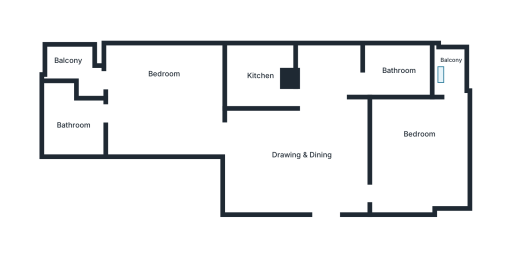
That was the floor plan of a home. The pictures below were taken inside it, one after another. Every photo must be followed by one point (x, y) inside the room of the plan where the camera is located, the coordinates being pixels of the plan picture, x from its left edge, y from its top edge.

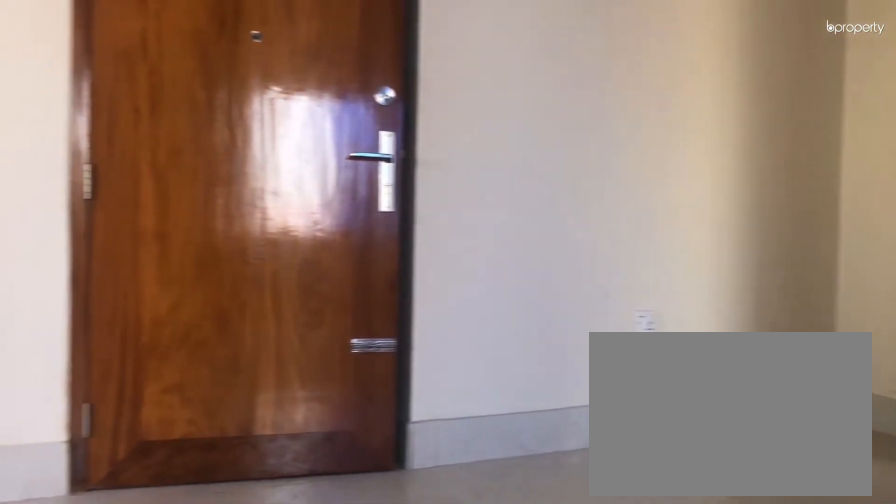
(300, 156)
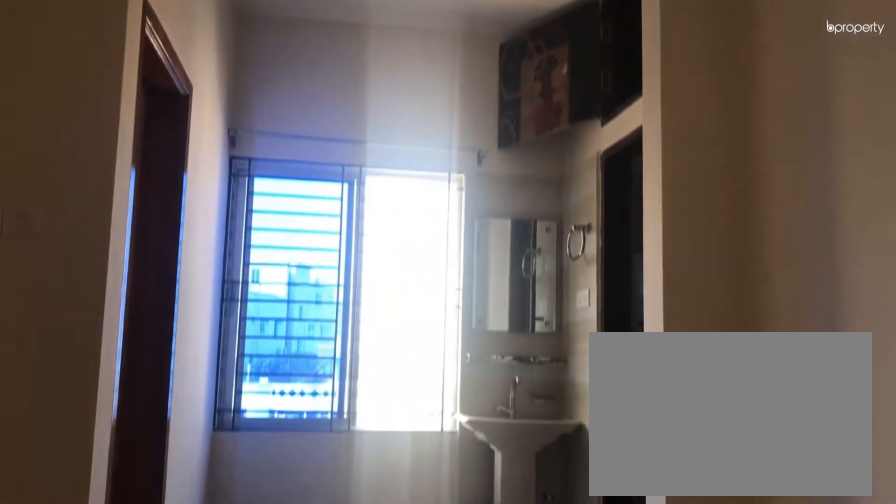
(300, 156)
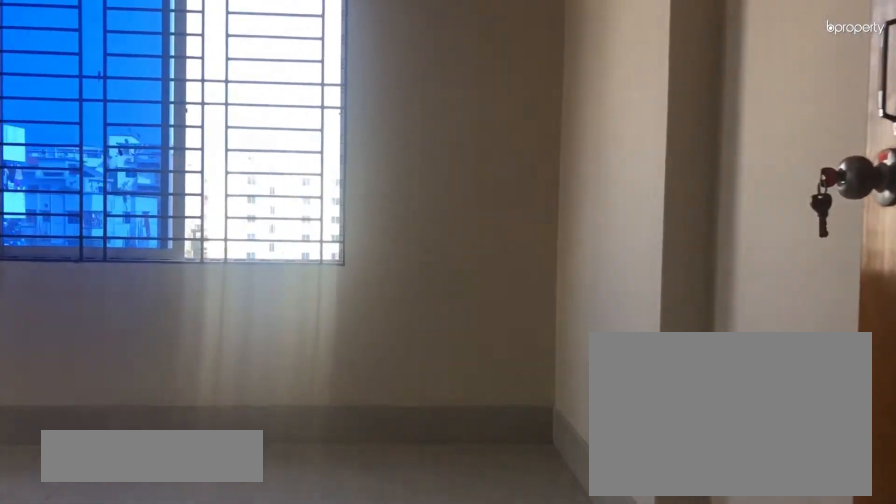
(420, 156)
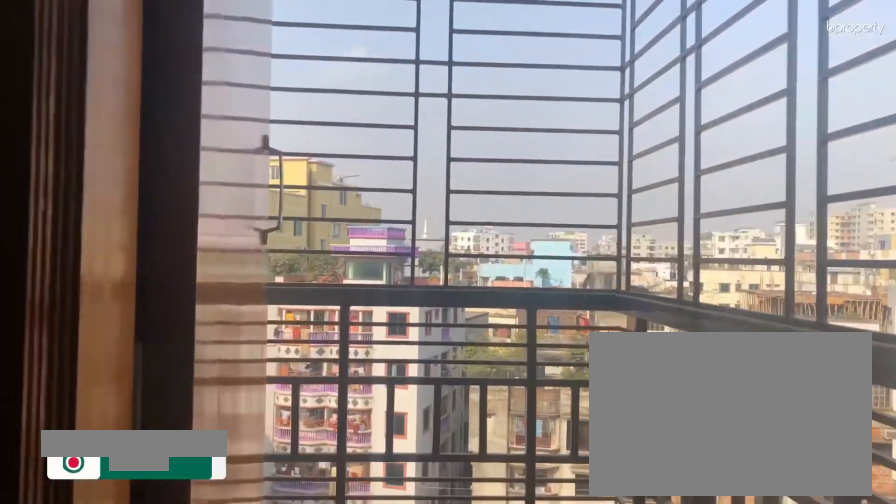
(452, 66)
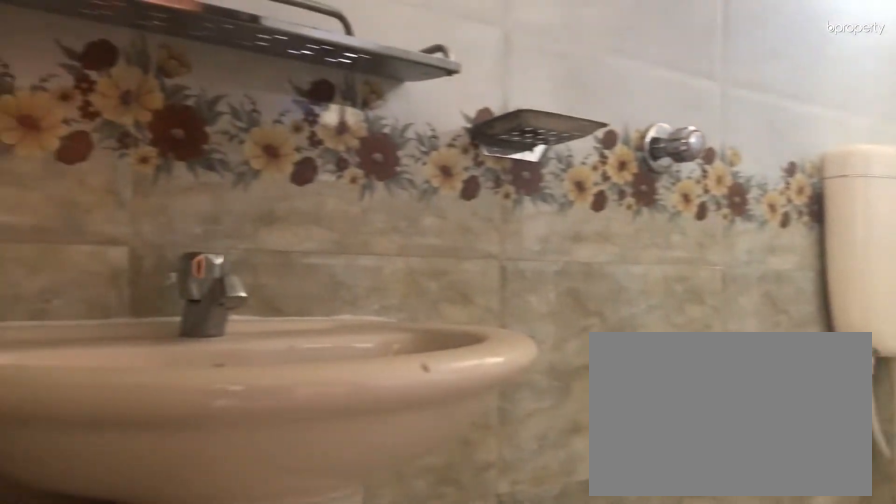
(401, 67)
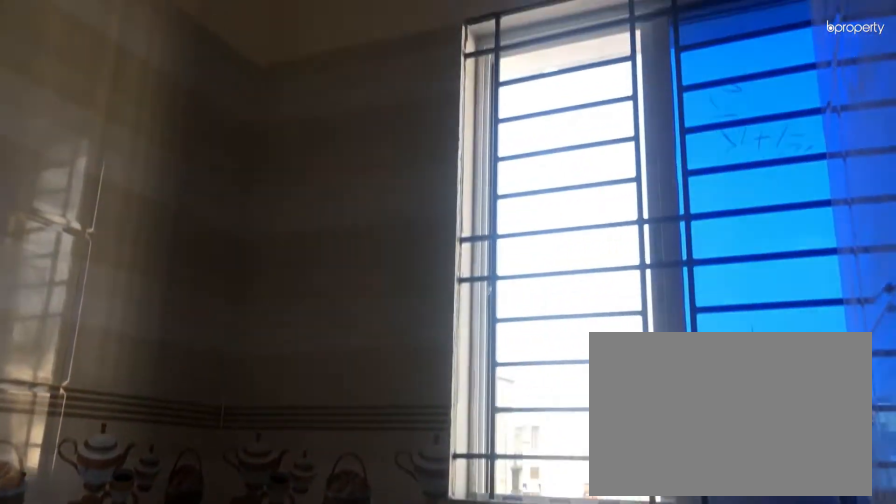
(259, 75)
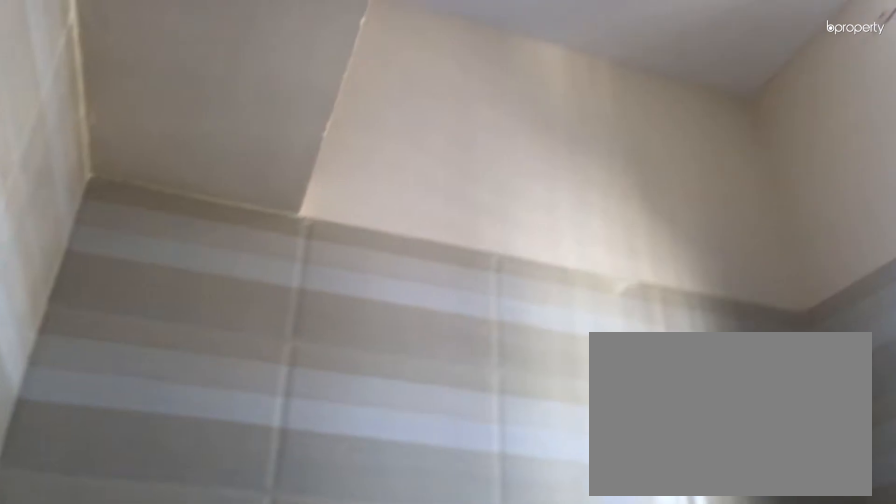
(259, 75)
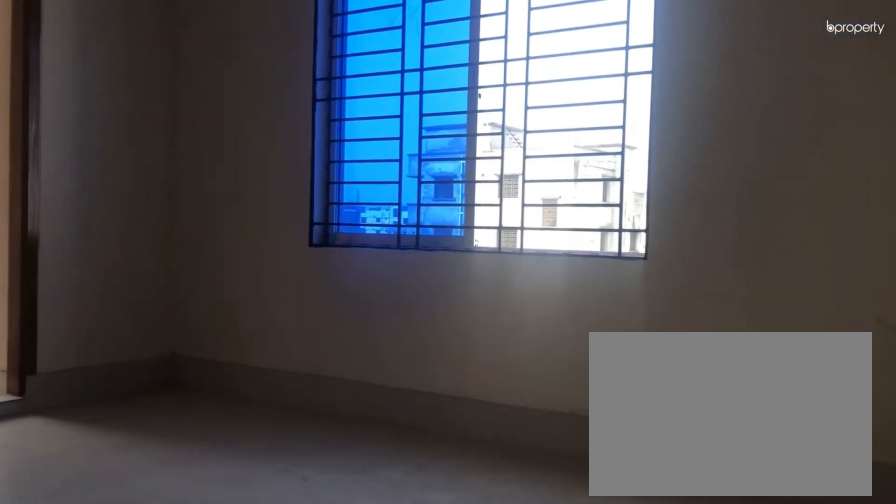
(159, 100)
